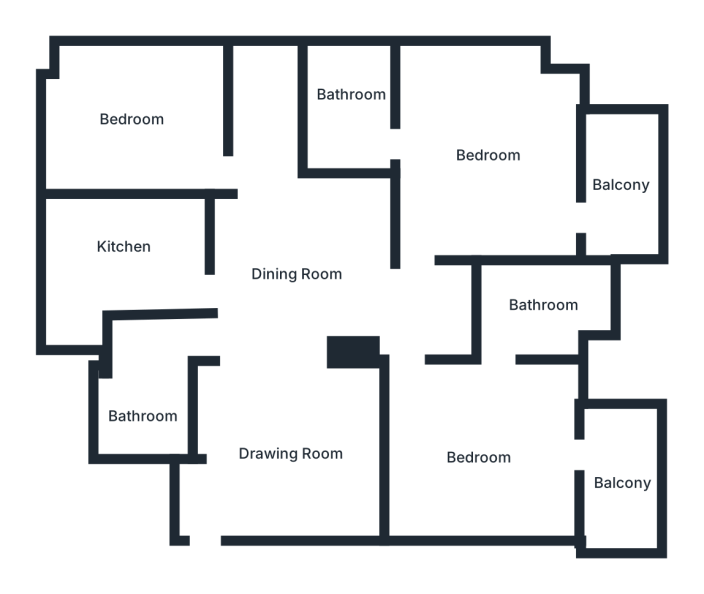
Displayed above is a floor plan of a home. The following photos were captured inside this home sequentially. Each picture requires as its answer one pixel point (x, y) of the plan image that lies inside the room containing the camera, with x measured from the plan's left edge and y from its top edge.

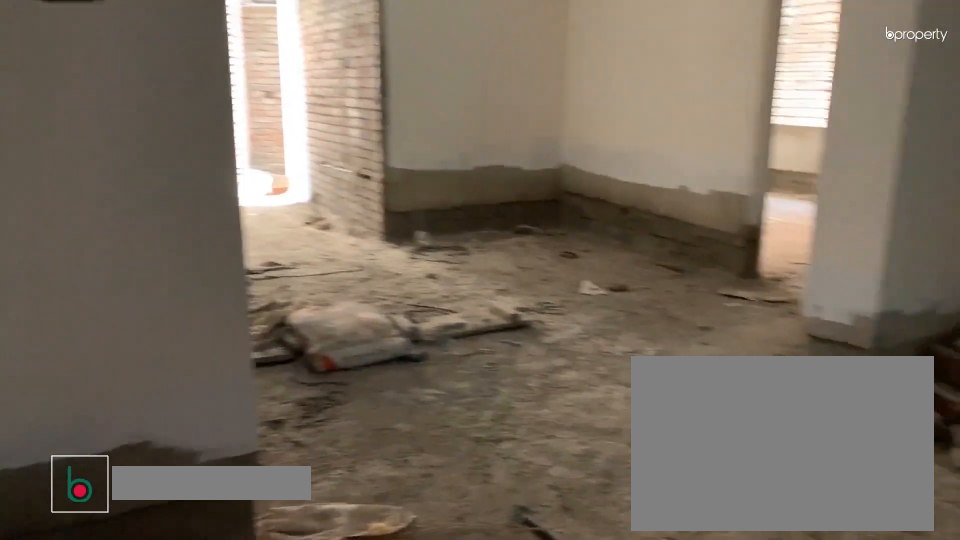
(276, 459)
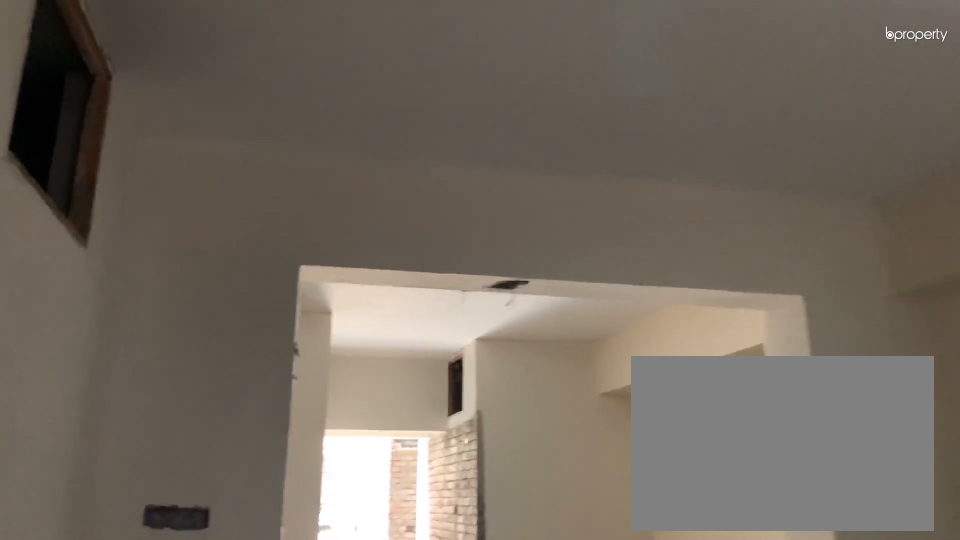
(286, 444)
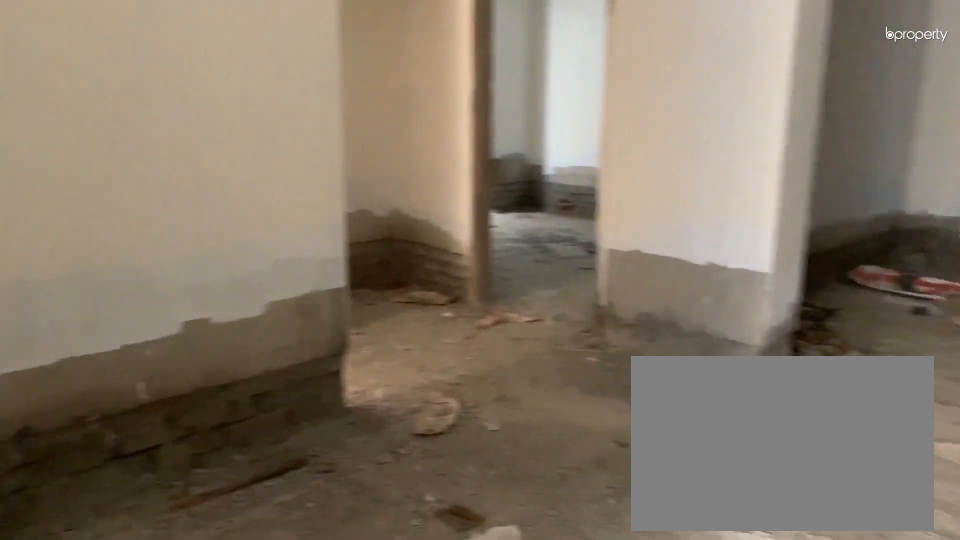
(304, 262)
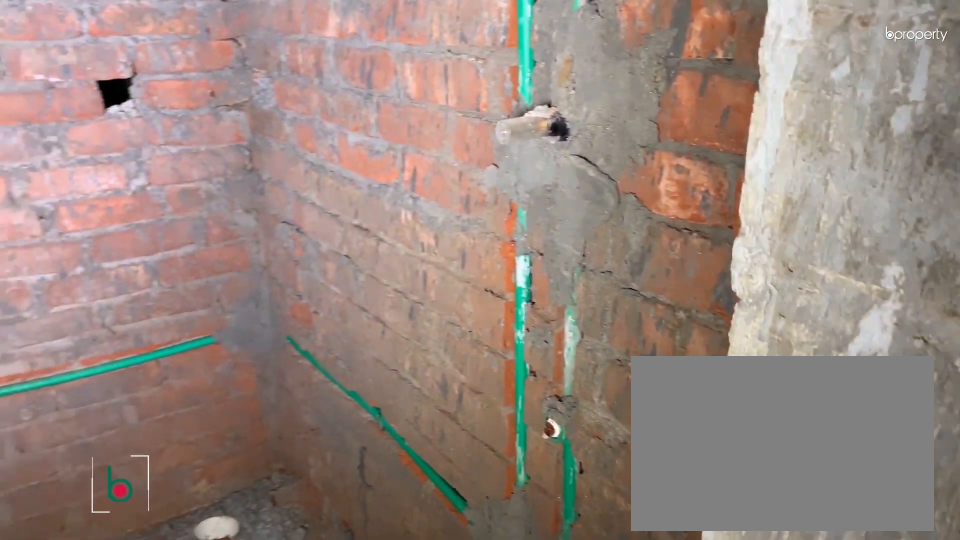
(140, 386)
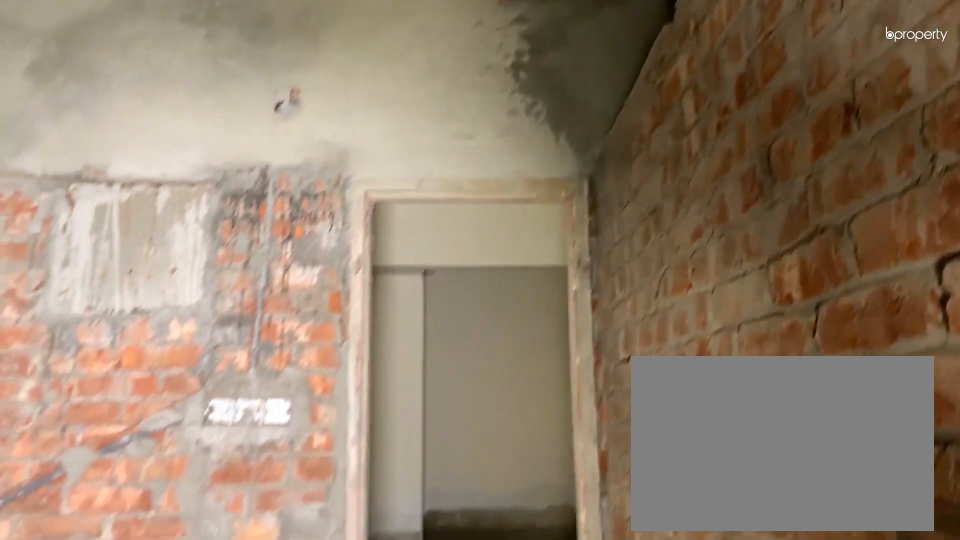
(109, 256)
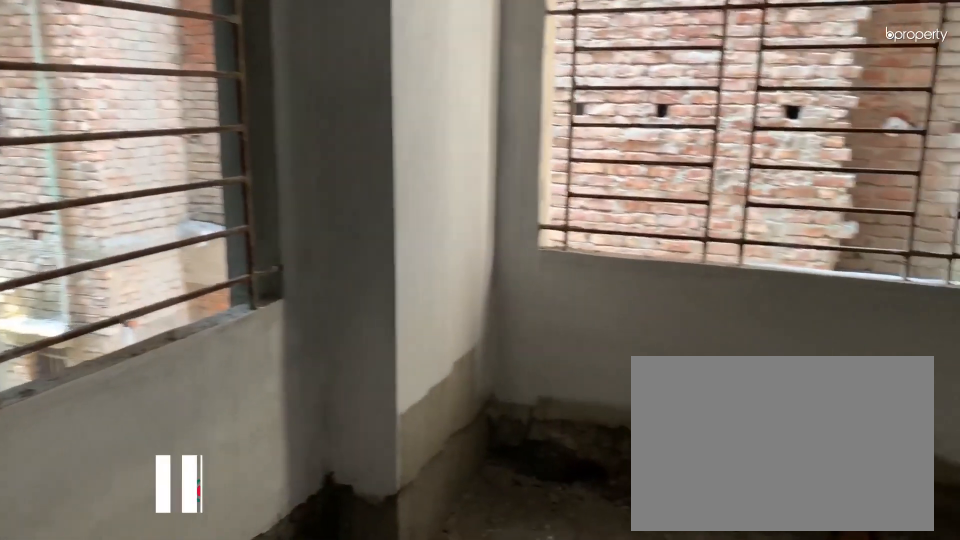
(132, 121)
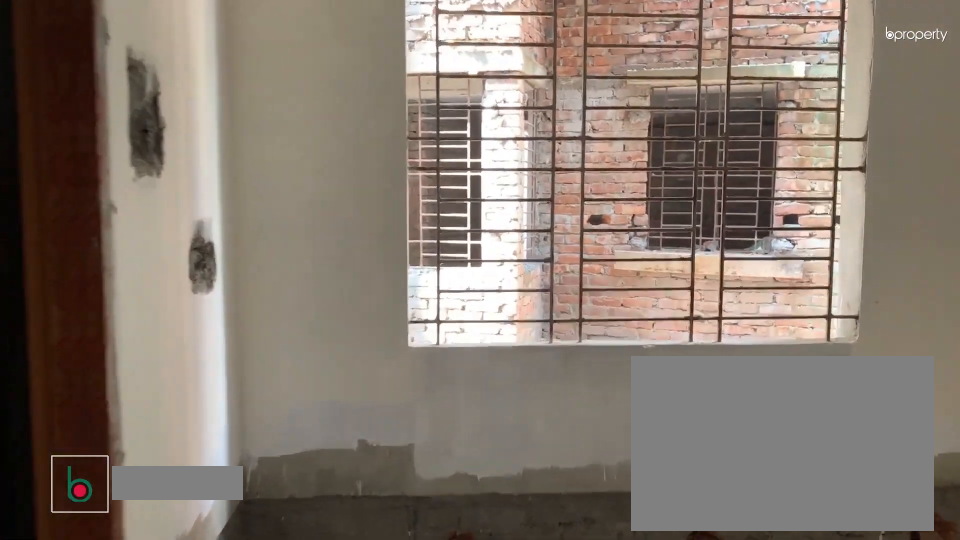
(480, 147)
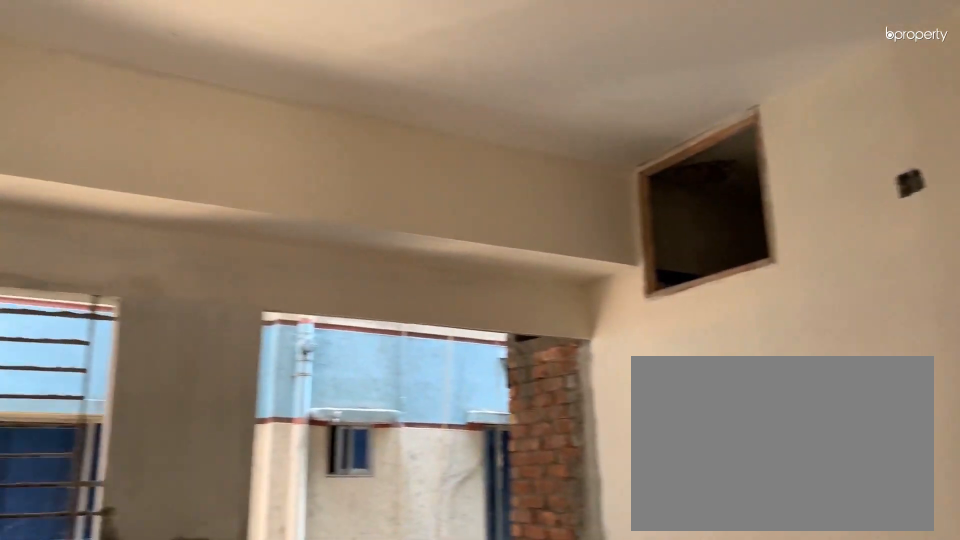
(480, 147)
